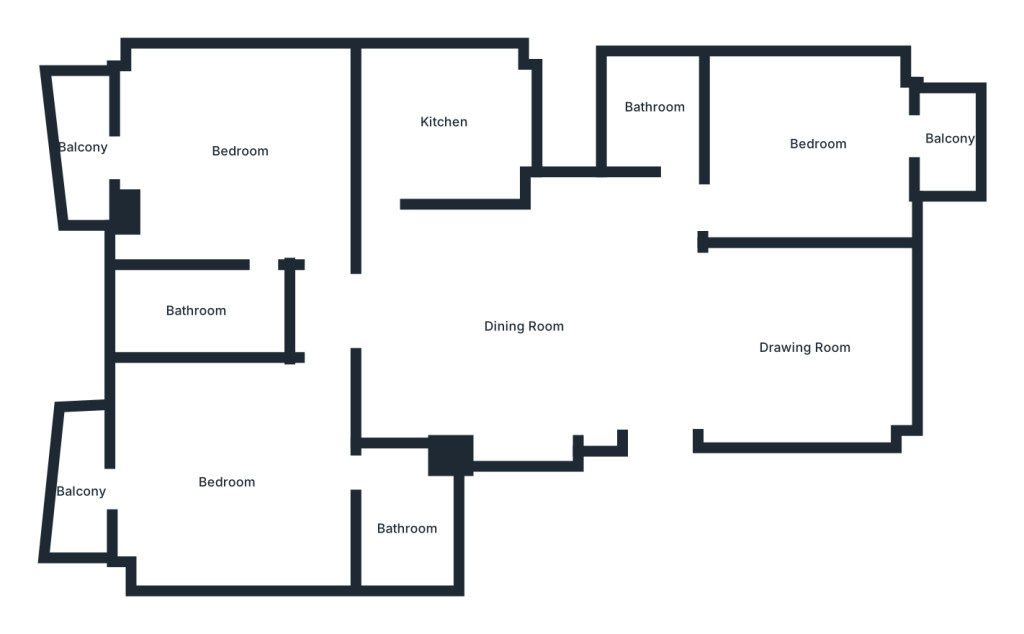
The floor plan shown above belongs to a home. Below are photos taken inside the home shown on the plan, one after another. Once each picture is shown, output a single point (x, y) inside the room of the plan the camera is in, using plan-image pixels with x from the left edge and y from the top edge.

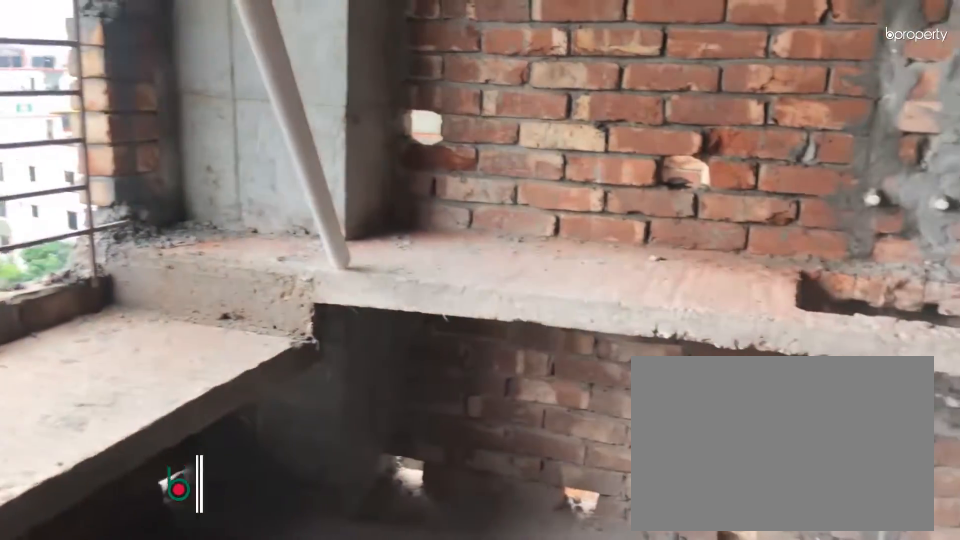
(446, 123)
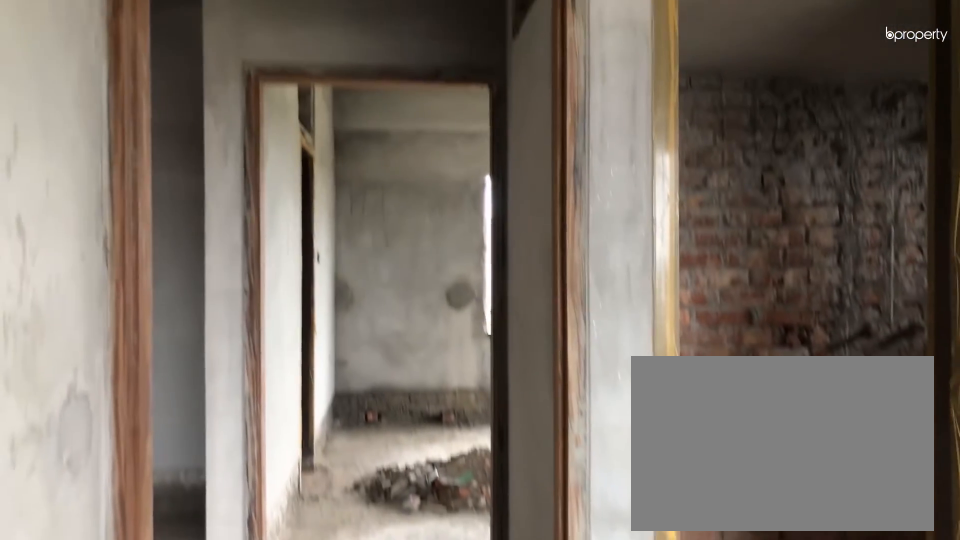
(228, 153)
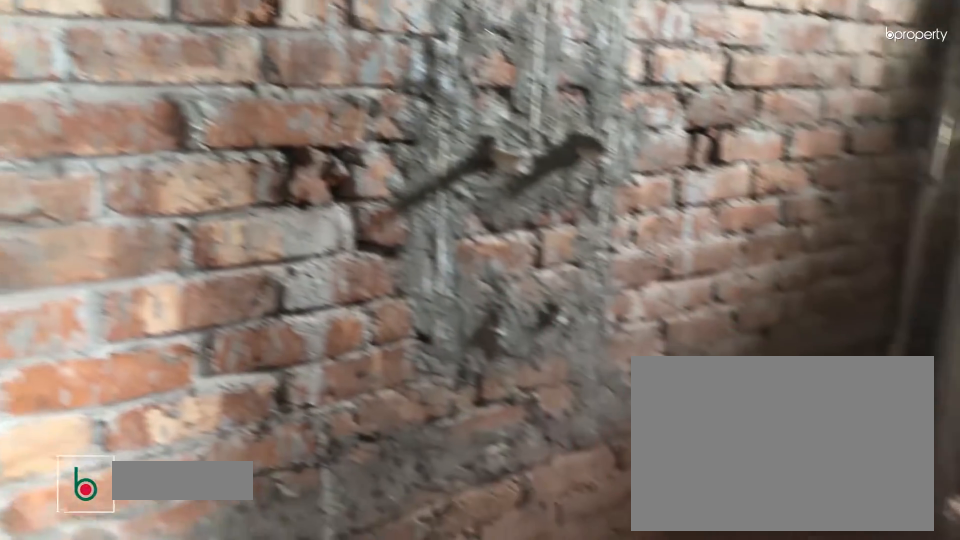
(196, 313)
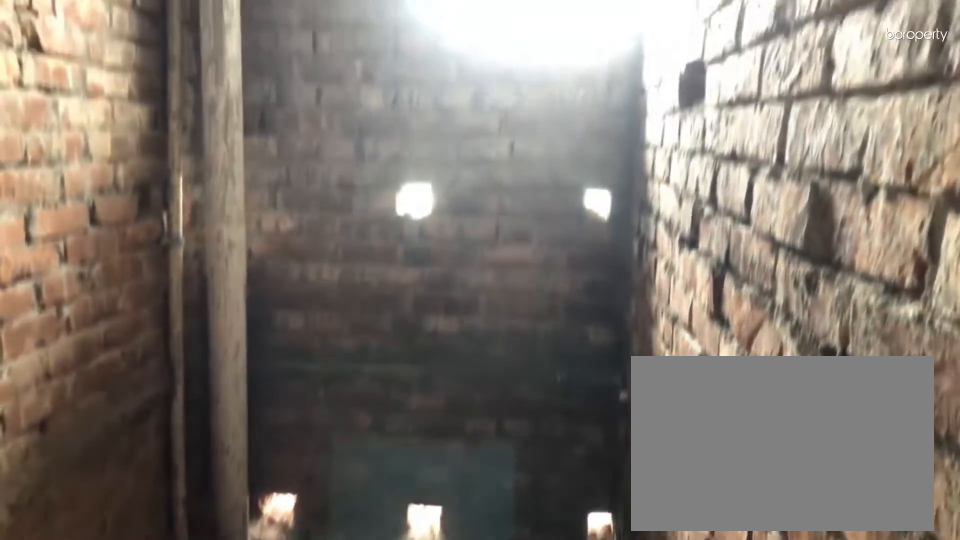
(196, 313)
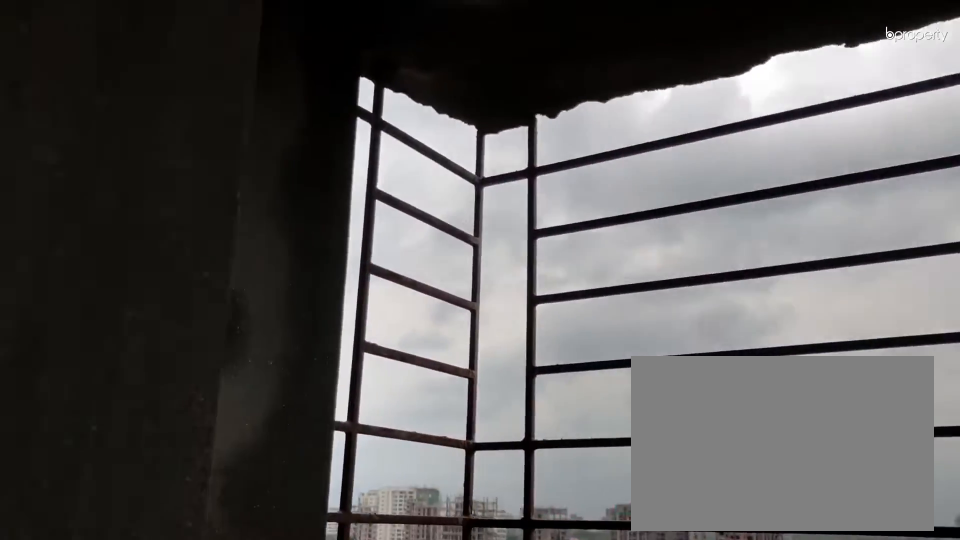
(81, 147)
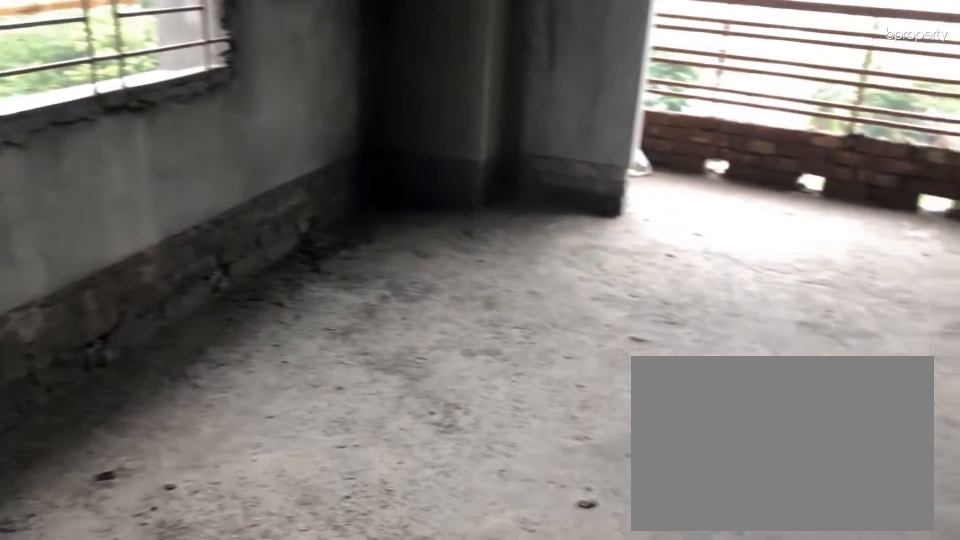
(232, 481)
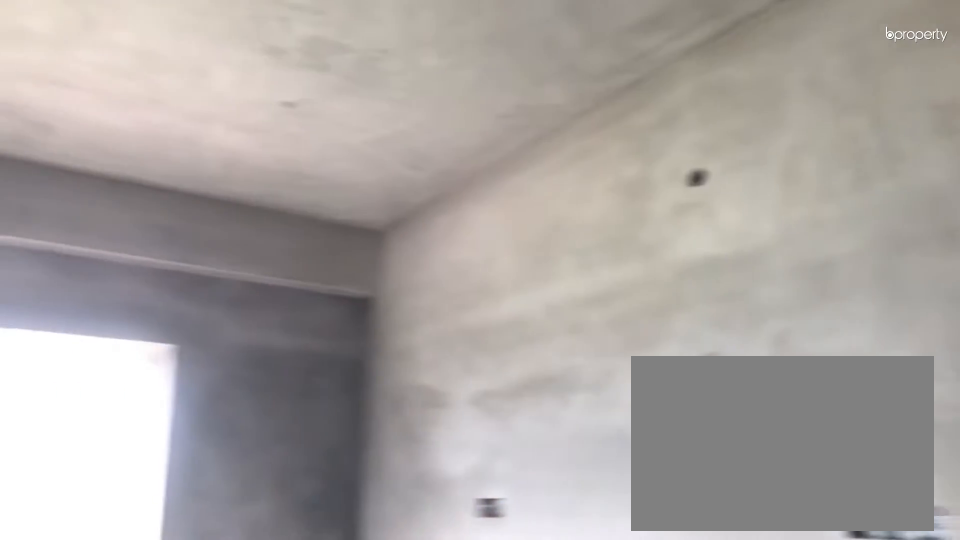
(232, 481)
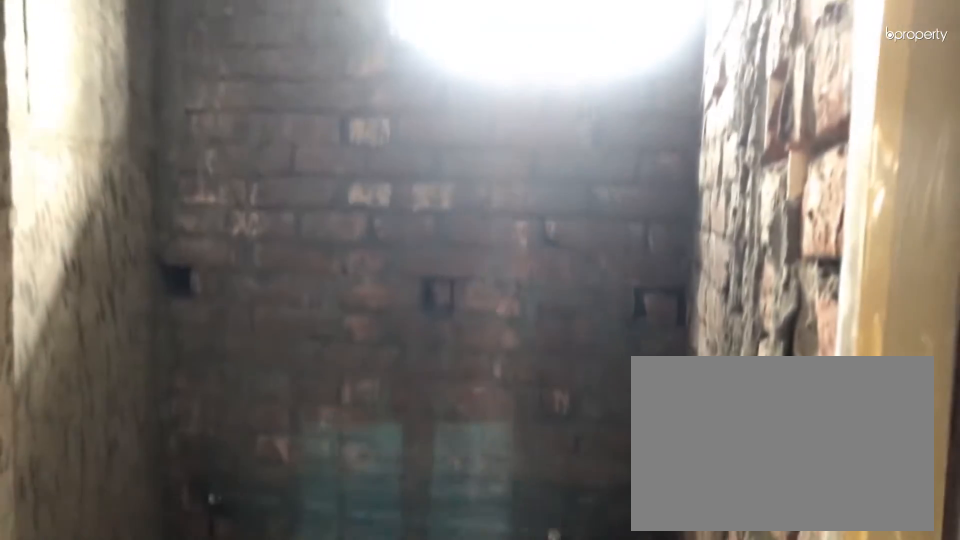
(402, 531)
